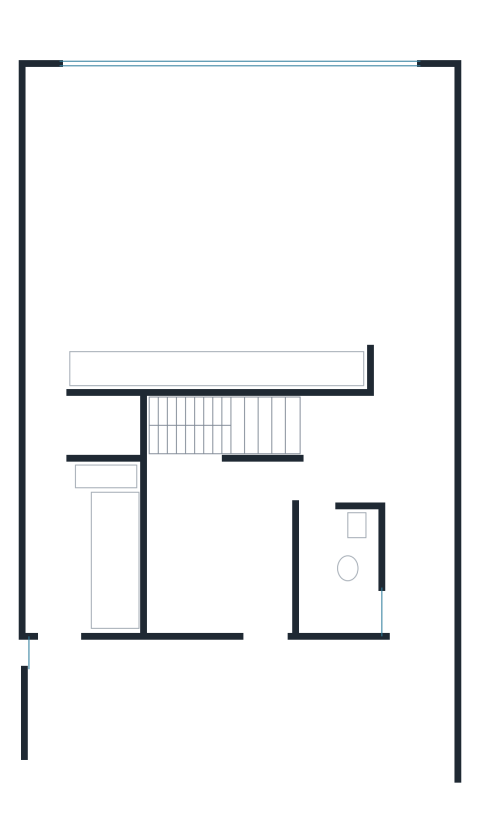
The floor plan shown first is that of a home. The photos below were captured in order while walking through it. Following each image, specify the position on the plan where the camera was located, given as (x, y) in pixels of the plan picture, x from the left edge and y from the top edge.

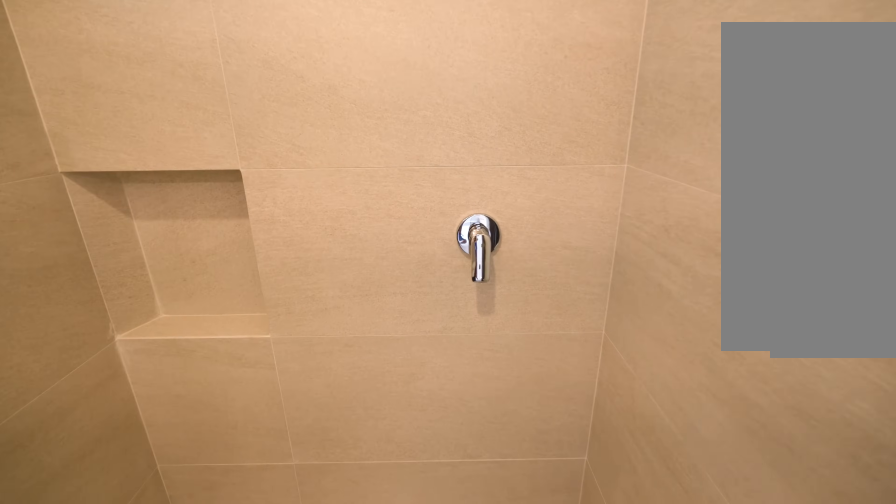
(322, 563)
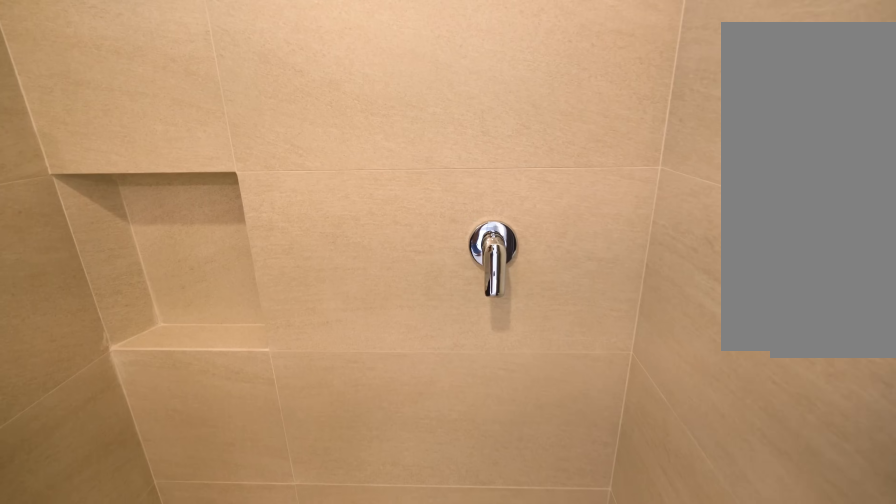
(322, 569)
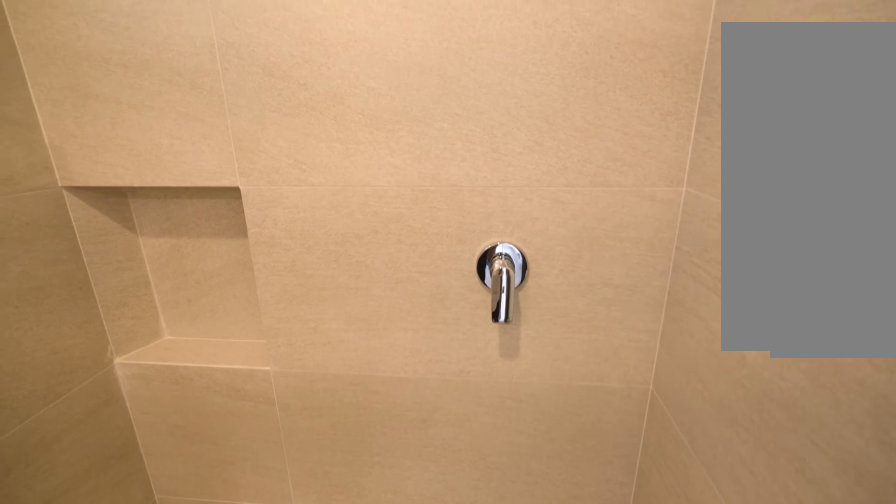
(324, 573)
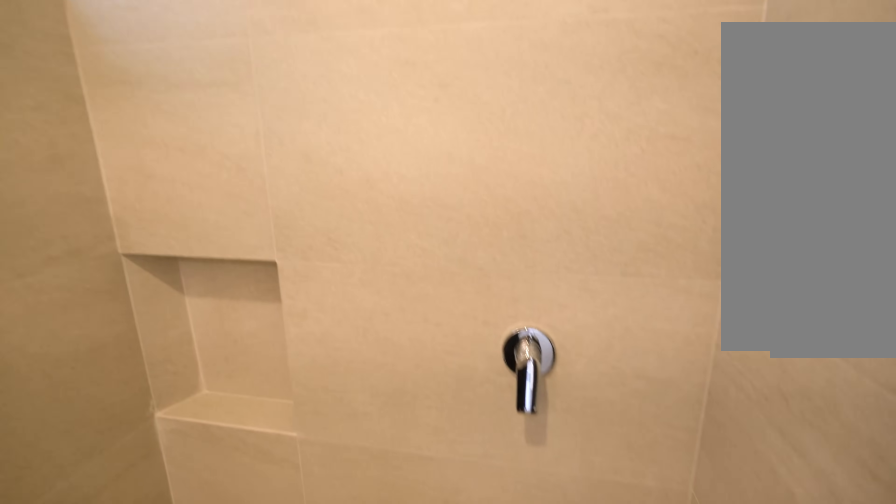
(326, 579)
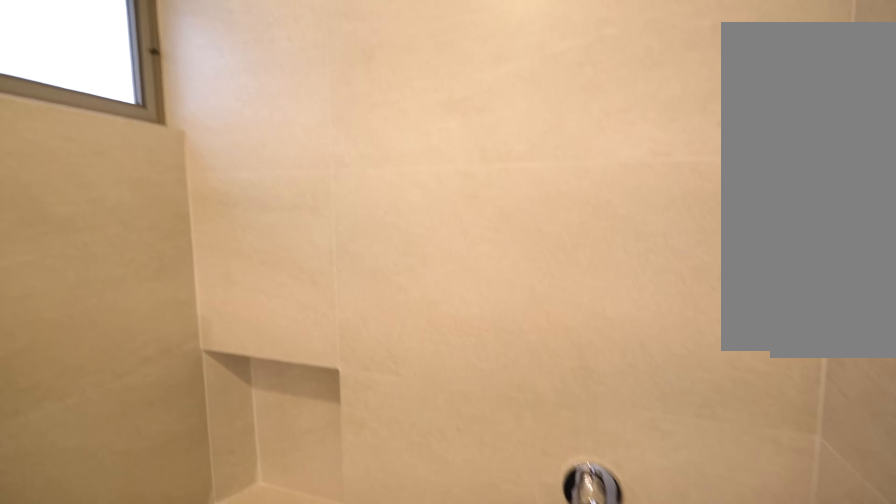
(326, 579)
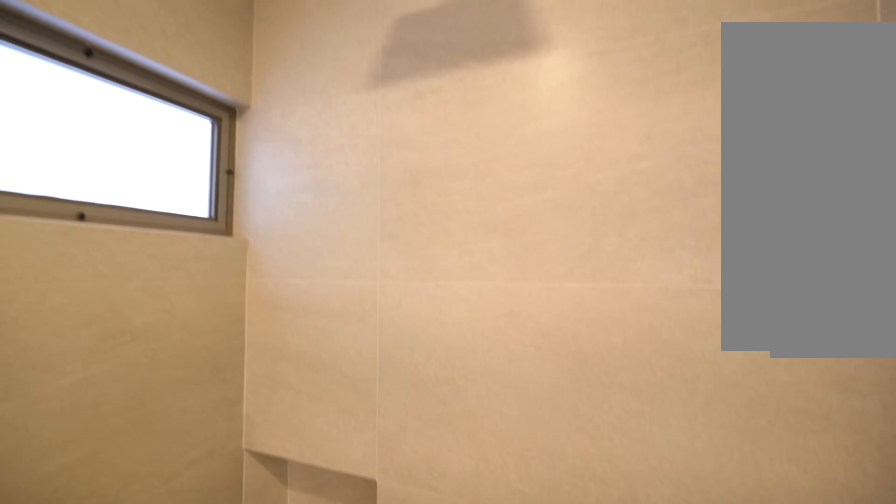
(326, 579)
